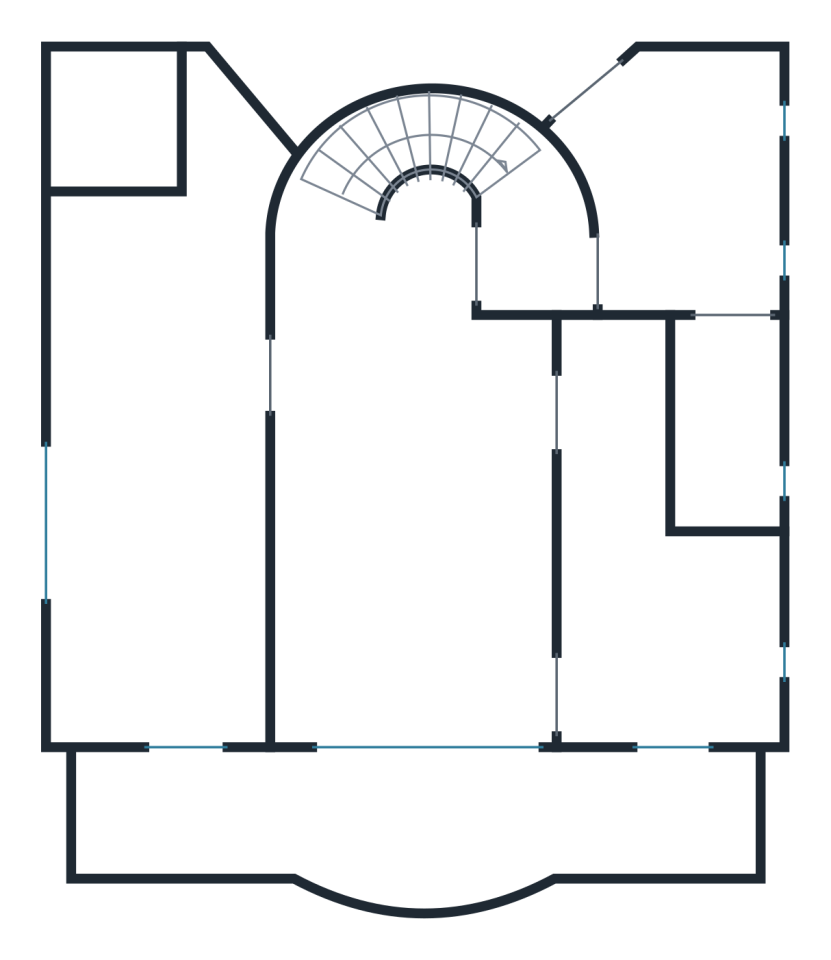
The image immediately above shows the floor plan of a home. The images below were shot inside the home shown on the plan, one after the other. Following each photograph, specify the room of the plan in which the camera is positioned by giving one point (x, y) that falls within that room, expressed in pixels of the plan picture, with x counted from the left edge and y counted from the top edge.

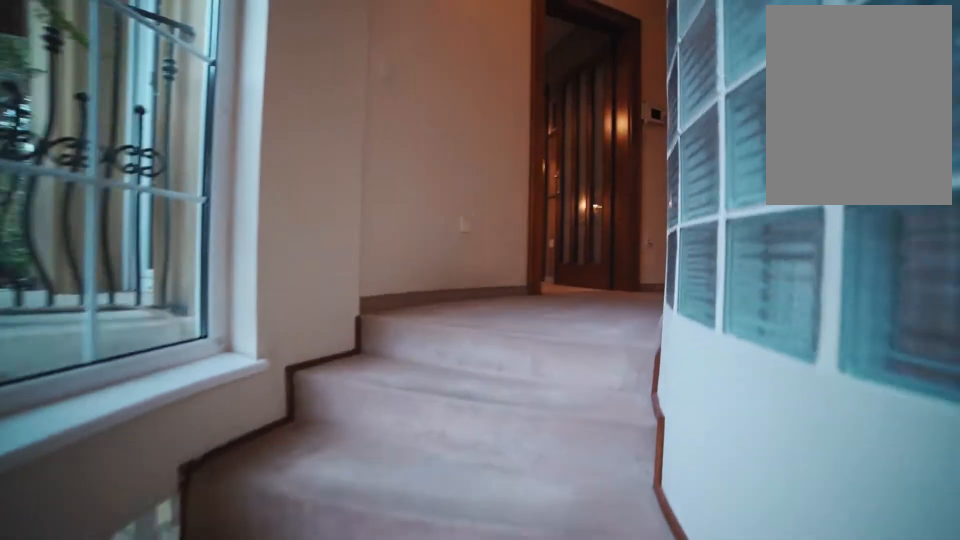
(432, 141)
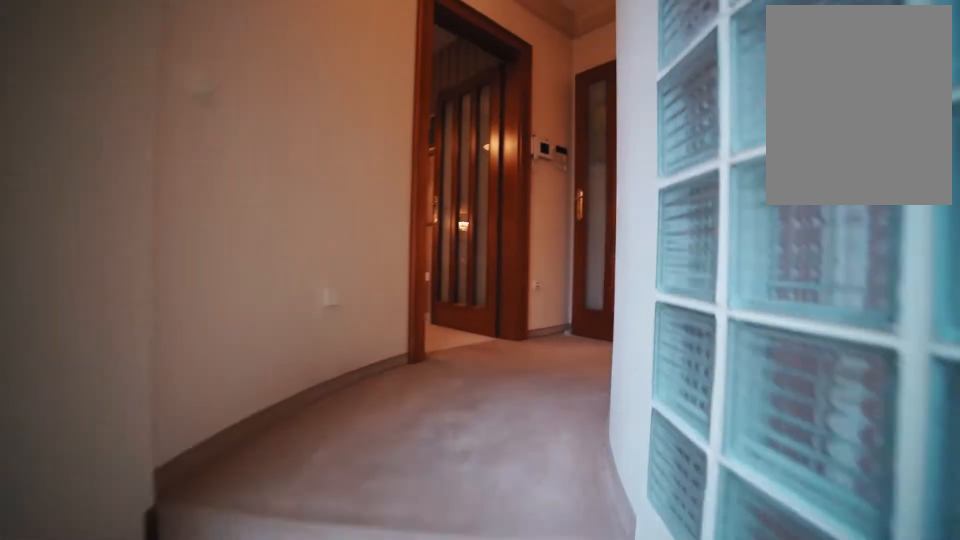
(455, 143)
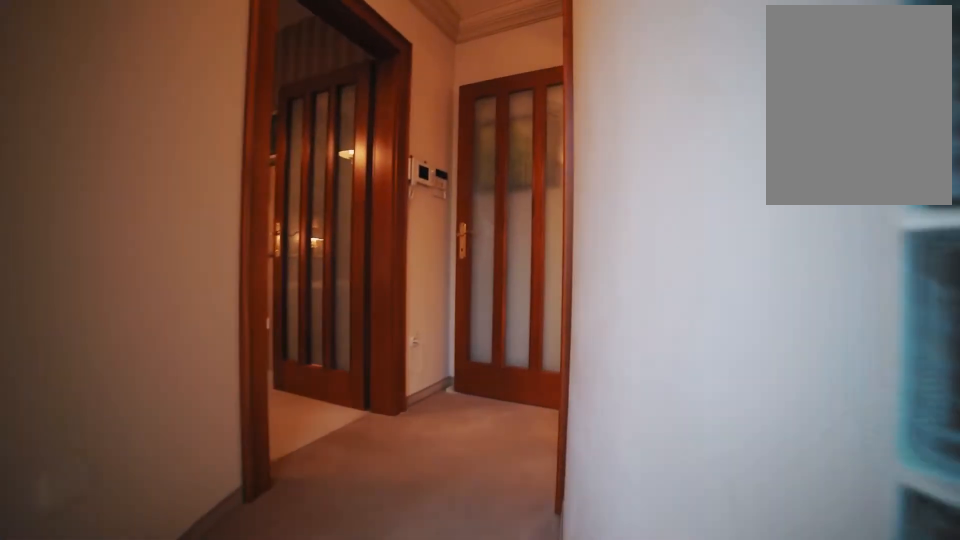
(477, 149)
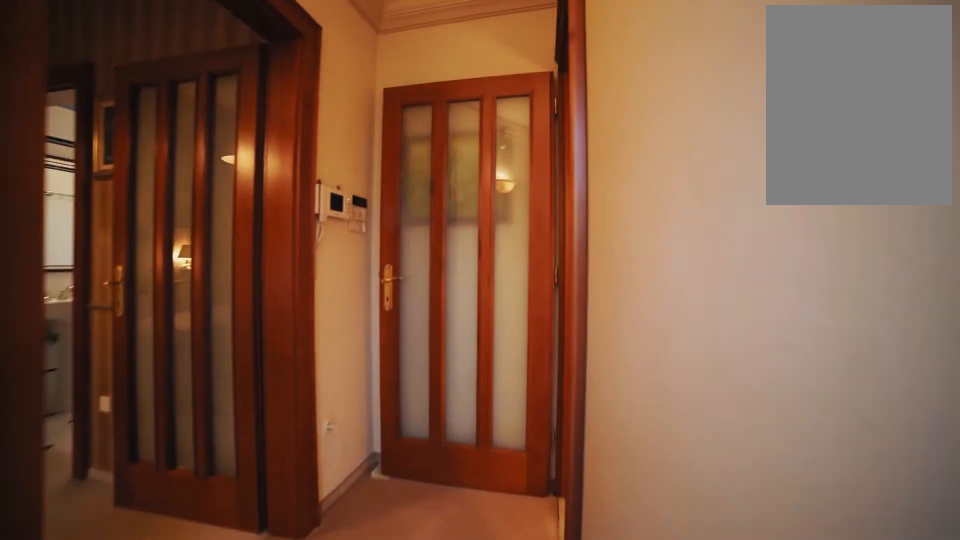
(493, 159)
